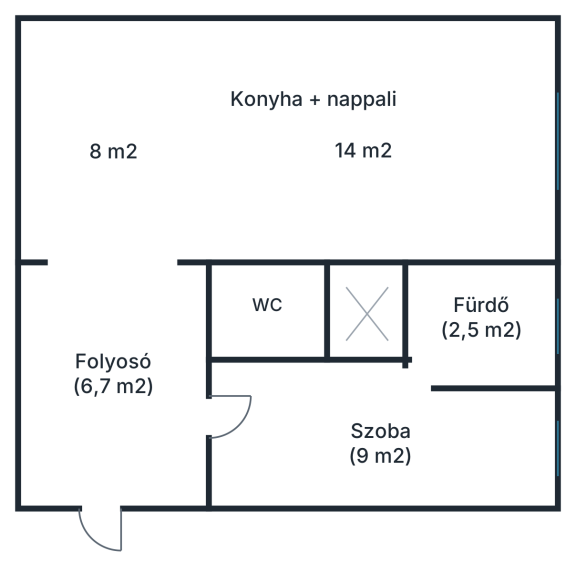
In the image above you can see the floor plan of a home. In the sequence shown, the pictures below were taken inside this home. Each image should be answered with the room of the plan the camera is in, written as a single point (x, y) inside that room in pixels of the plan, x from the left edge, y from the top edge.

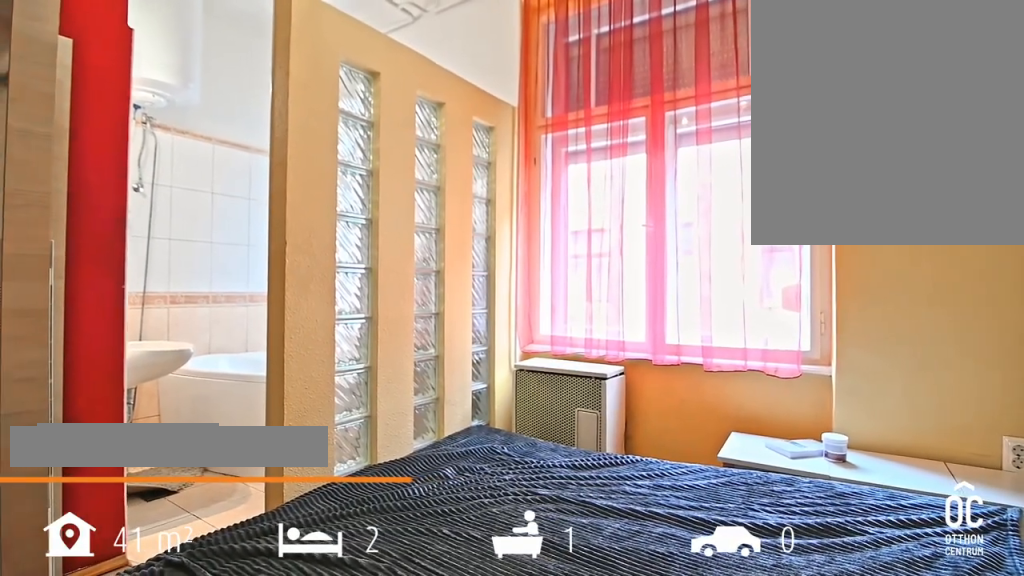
(378, 440)
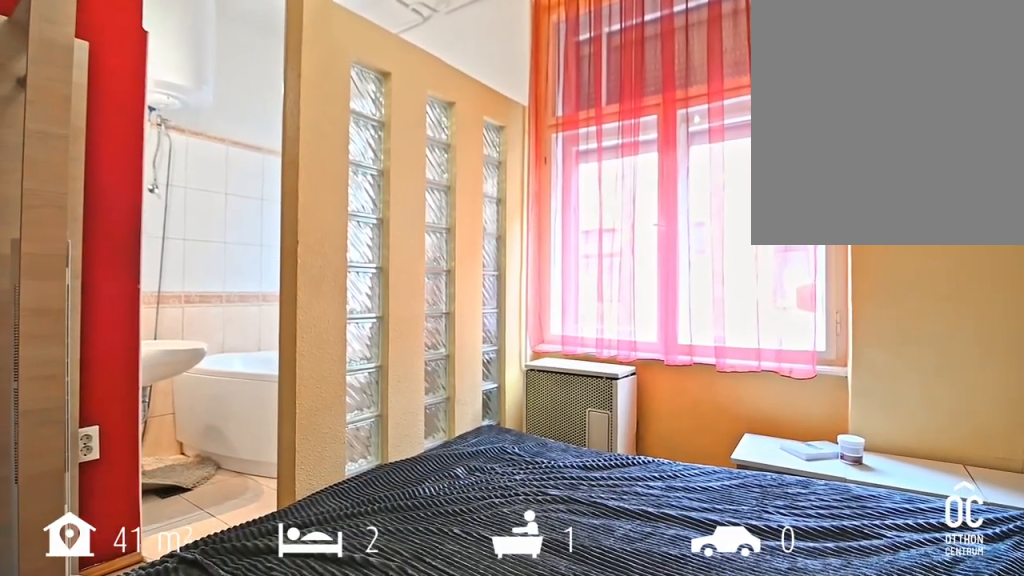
(378, 440)
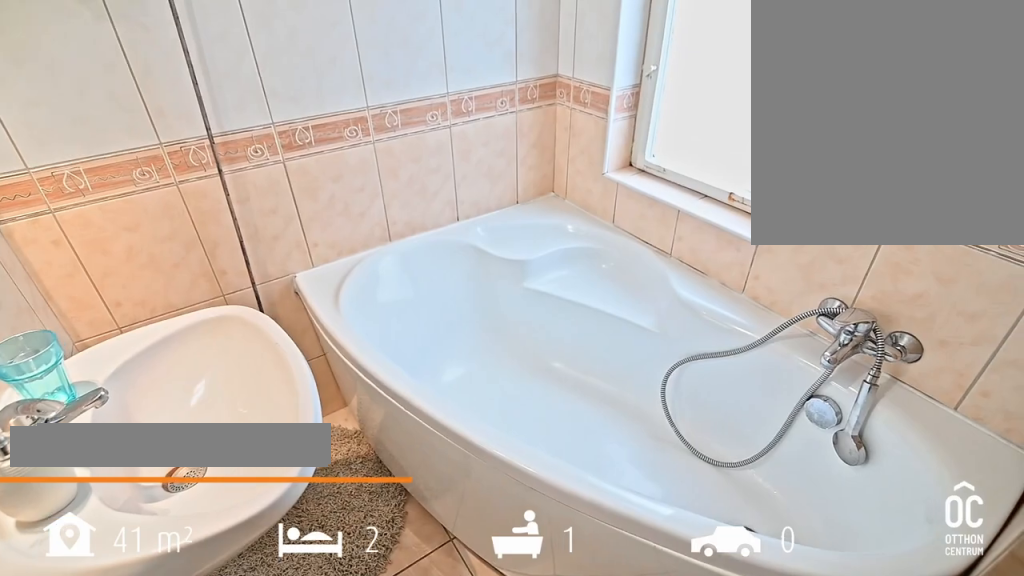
(476, 318)
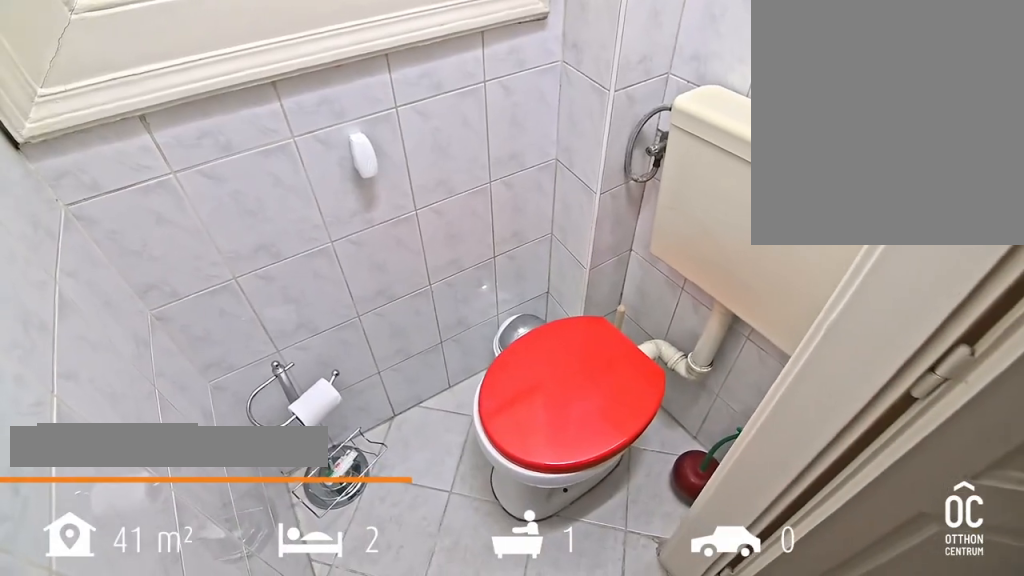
(273, 312)
